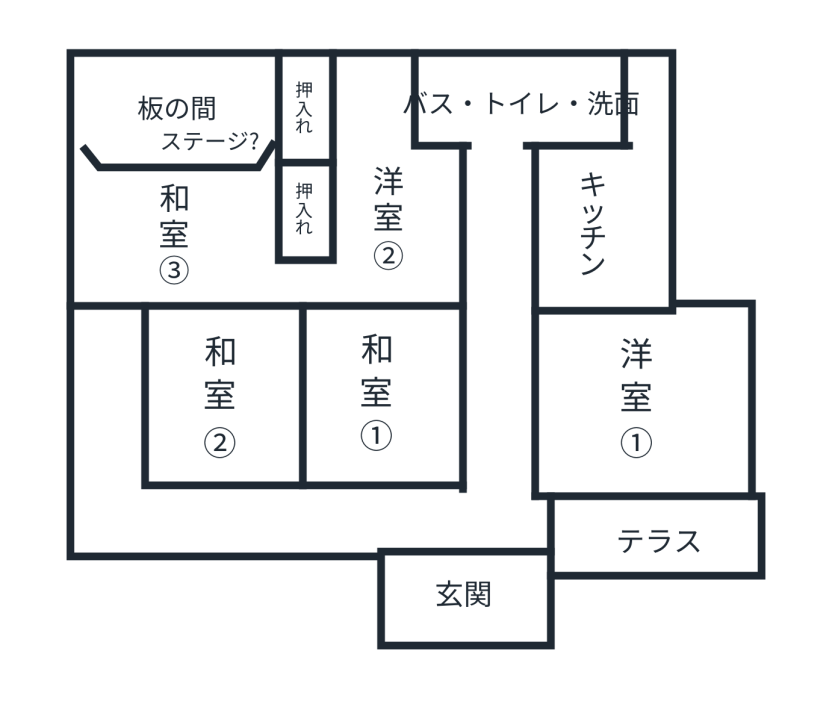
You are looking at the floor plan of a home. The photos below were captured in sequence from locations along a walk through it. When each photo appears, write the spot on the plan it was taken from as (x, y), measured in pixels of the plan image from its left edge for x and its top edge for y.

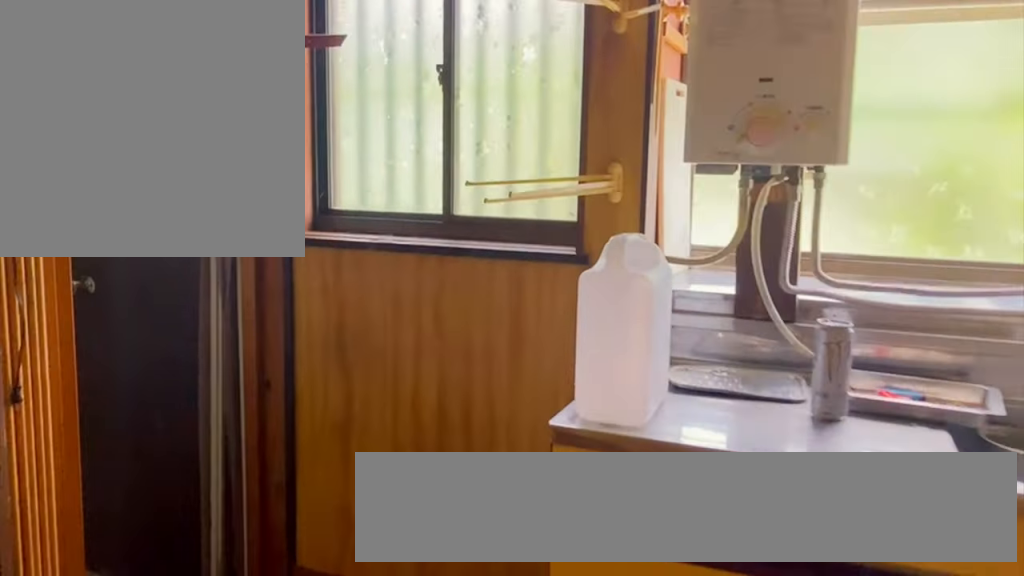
(595, 230)
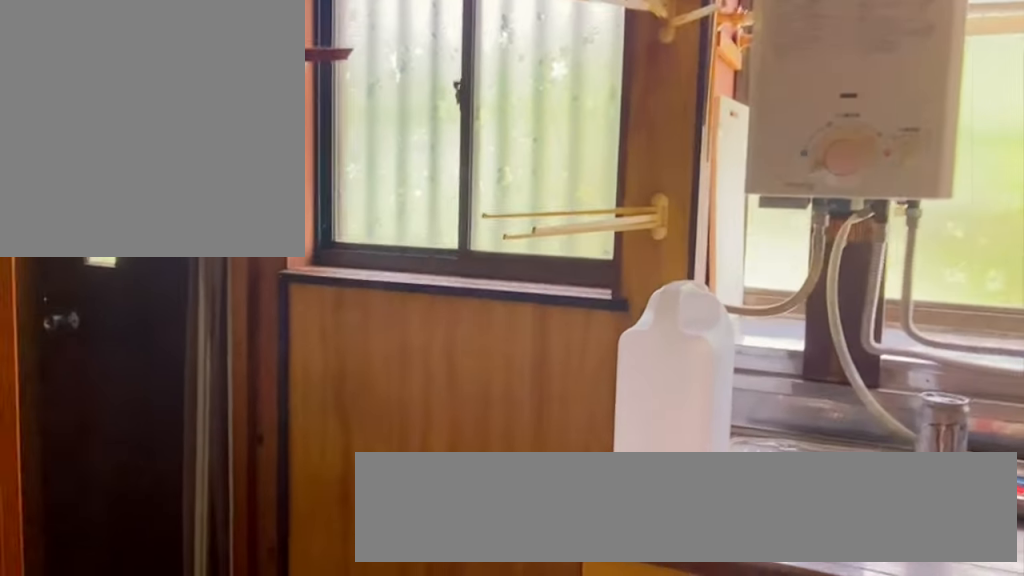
(597, 229)
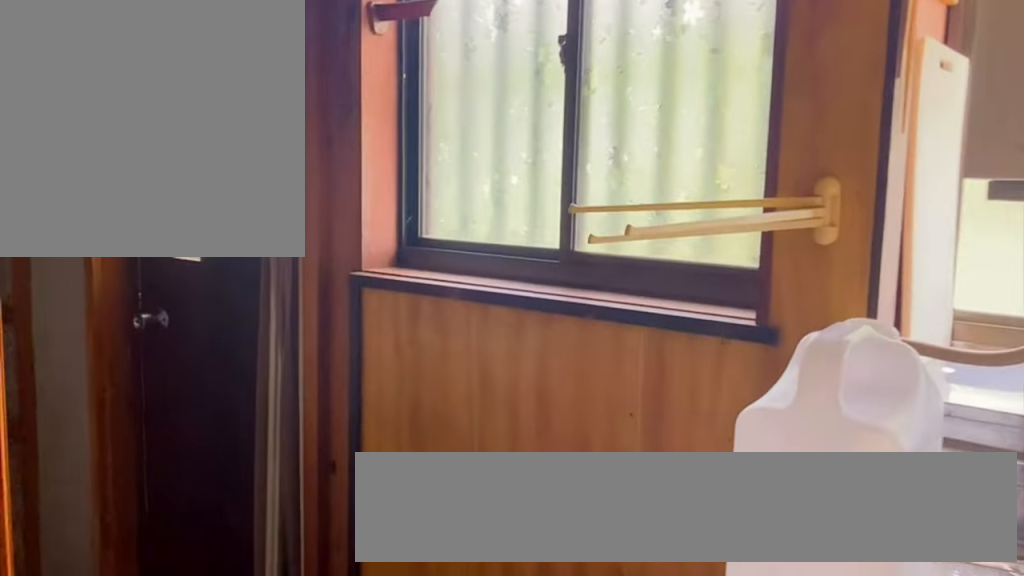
(597, 228)
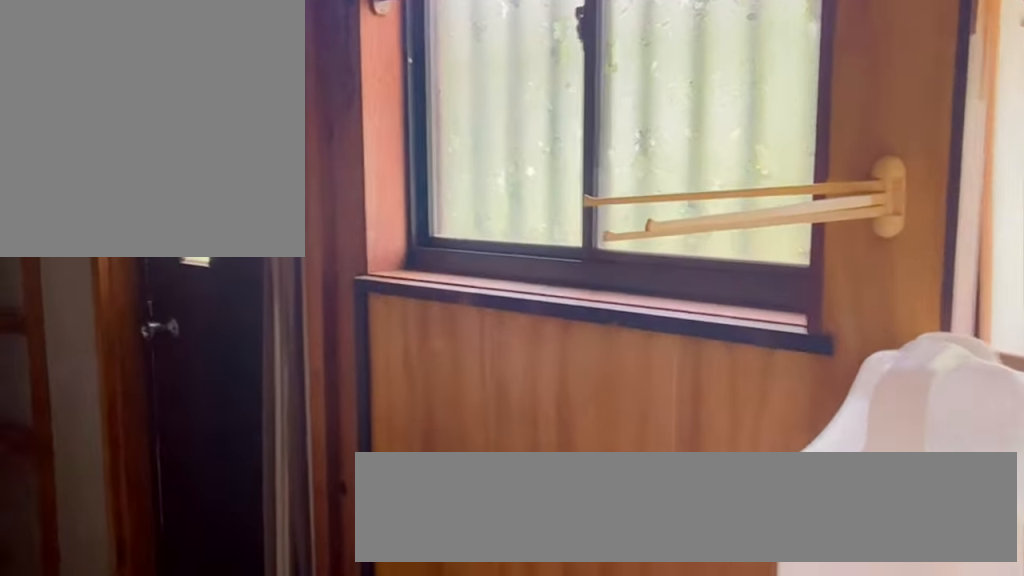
(593, 226)
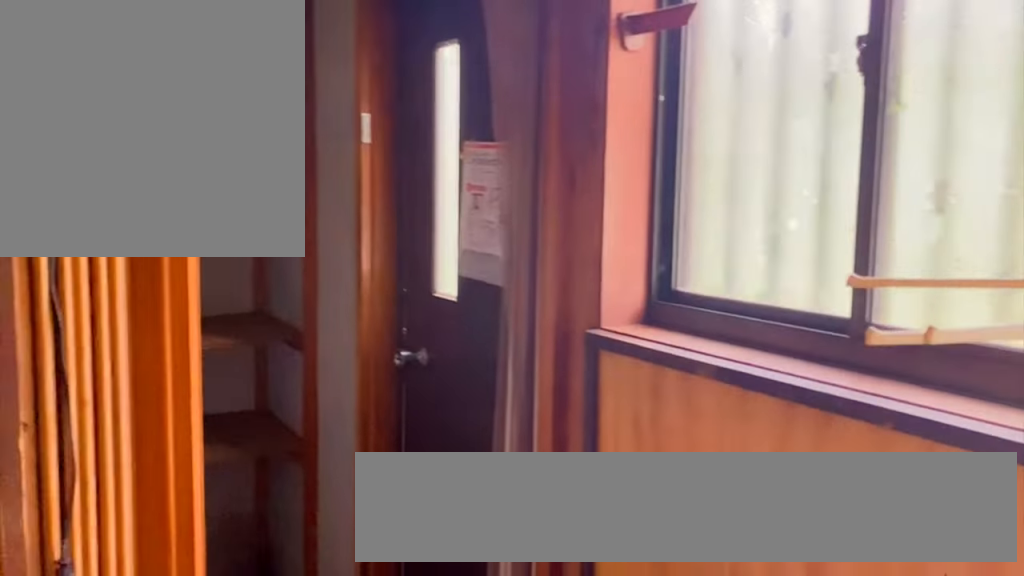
(592, 225)
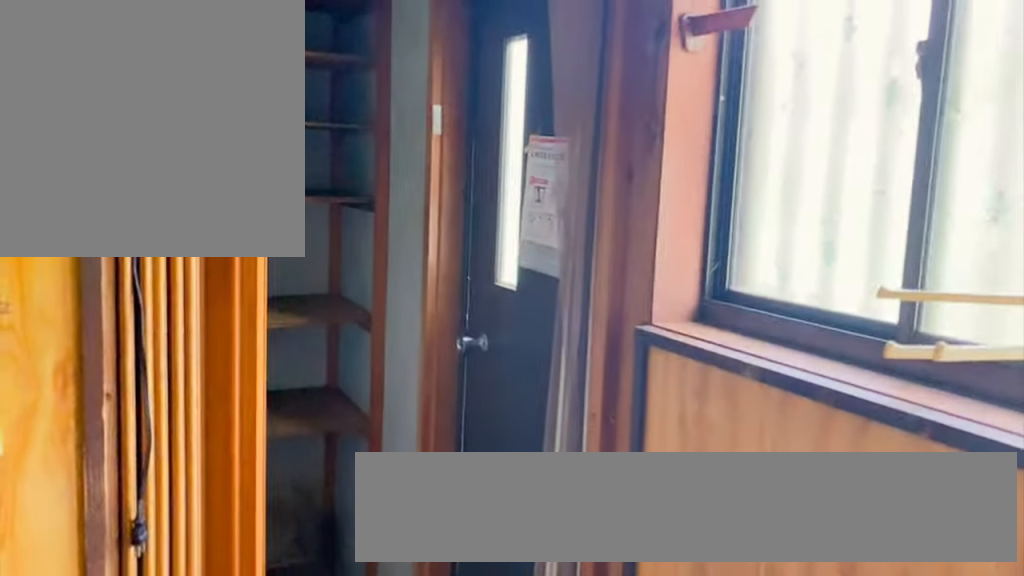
(586, 222)
